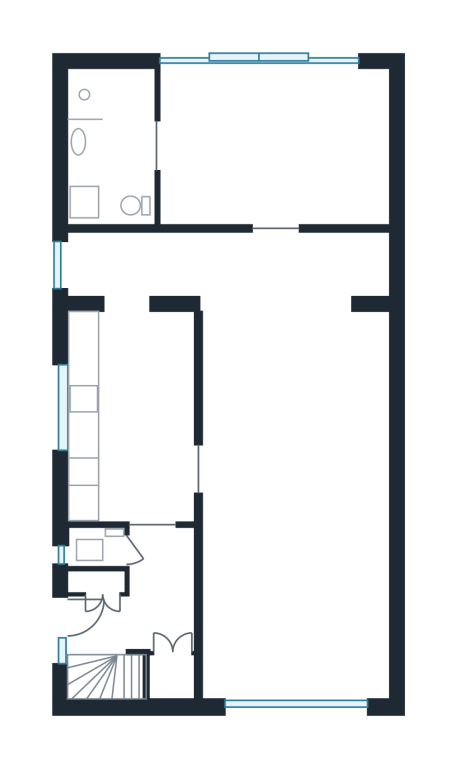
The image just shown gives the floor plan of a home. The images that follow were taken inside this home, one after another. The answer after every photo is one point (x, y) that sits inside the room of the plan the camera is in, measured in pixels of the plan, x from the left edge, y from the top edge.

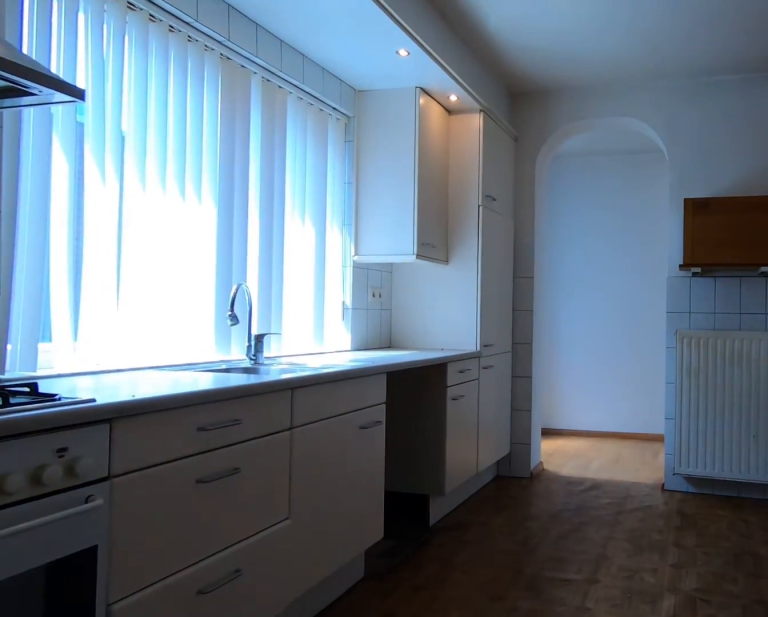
(146, 415)
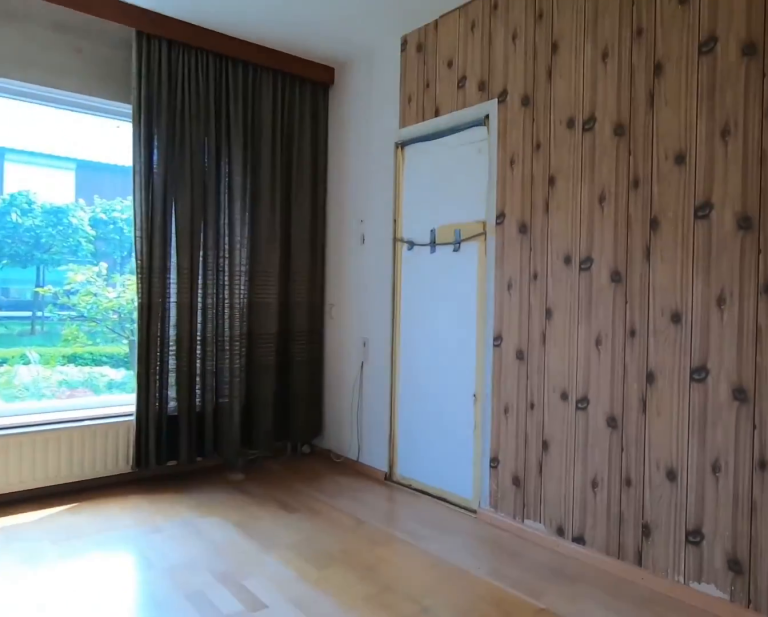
(293, 502)
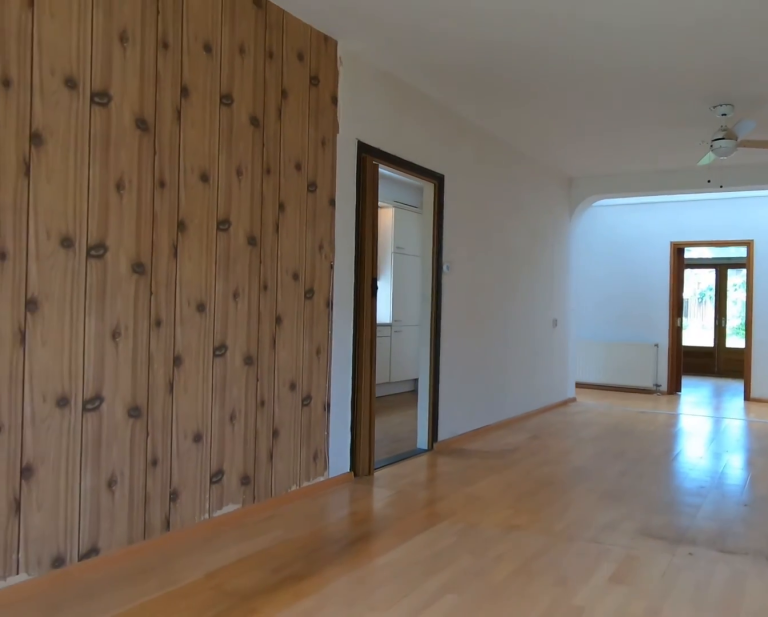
(293, 502)
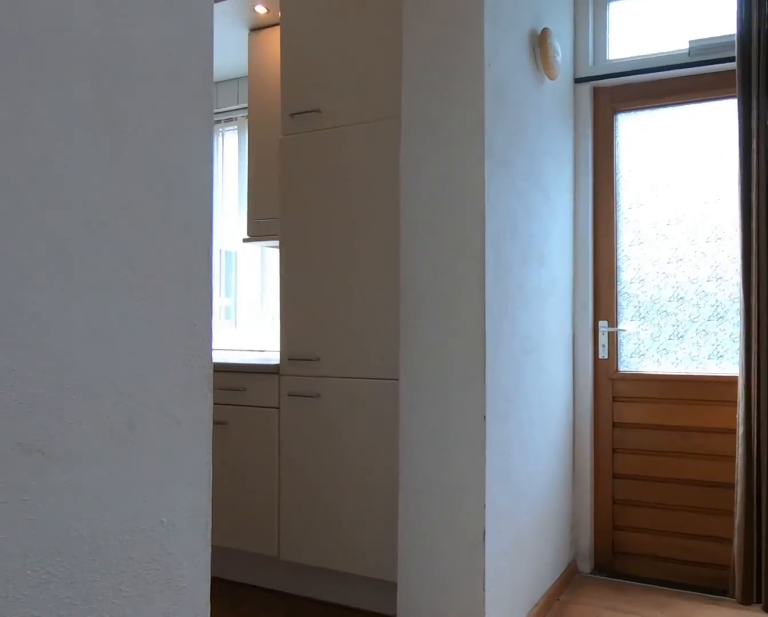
(229, 266)
